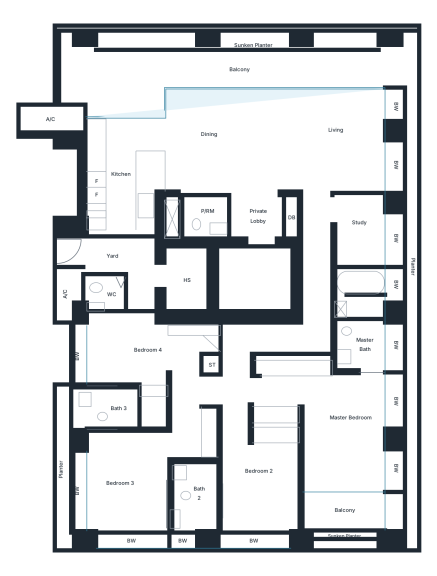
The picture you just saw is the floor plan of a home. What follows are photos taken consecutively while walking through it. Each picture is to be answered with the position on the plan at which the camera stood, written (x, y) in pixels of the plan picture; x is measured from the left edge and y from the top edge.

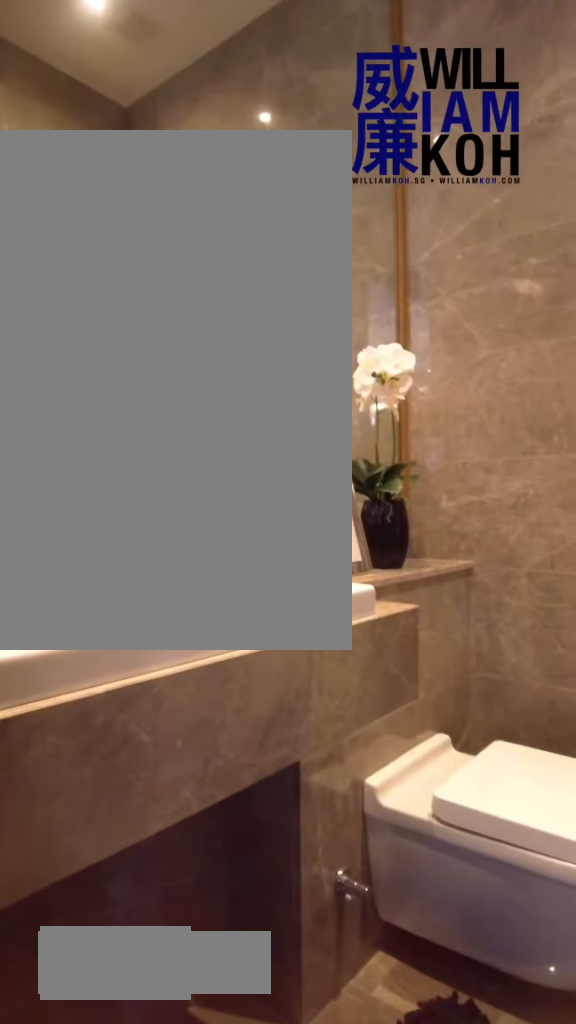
(209, 216)
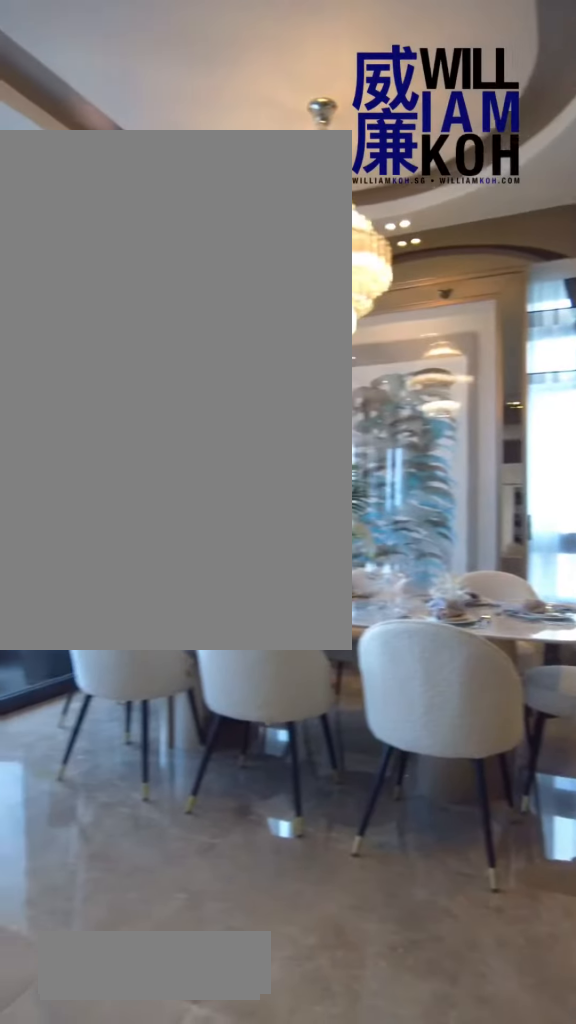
(259, 172)
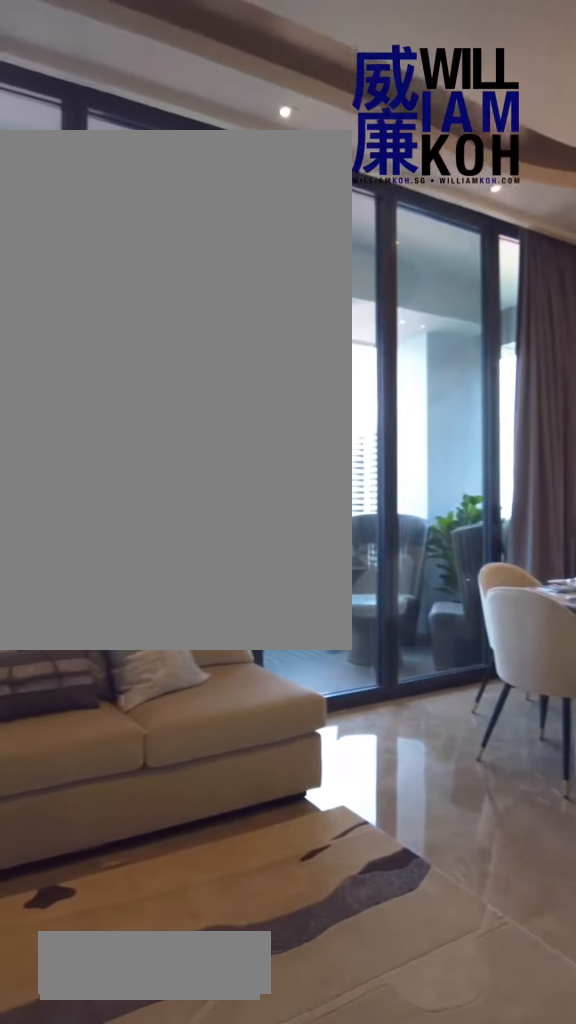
(259, 172)
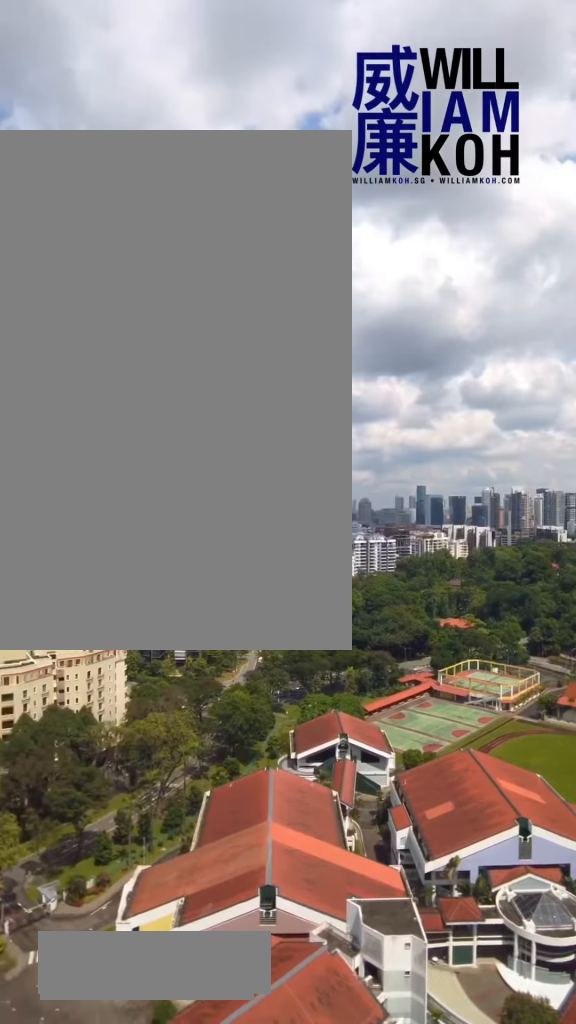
(152, 55)
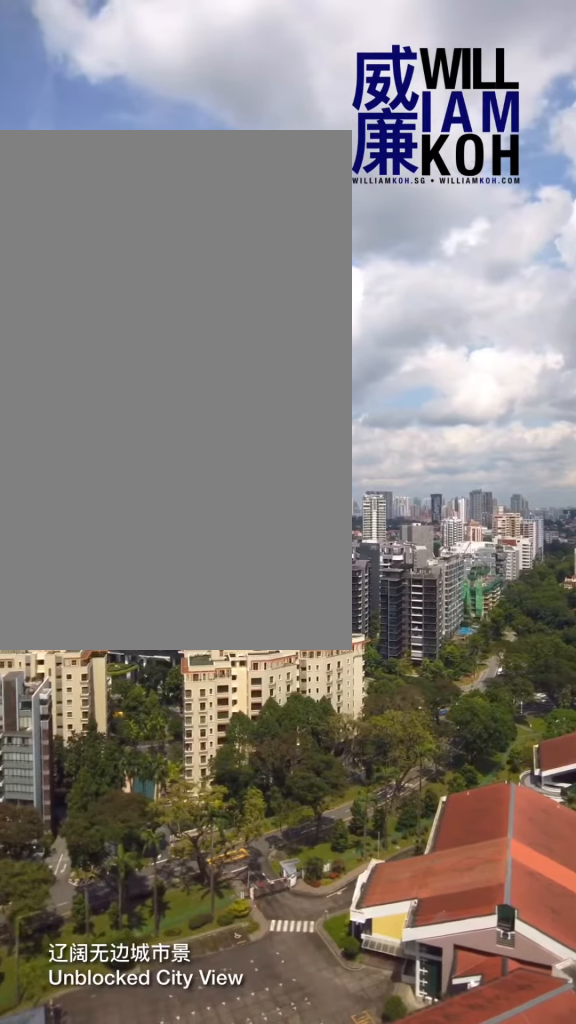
(152, 54)
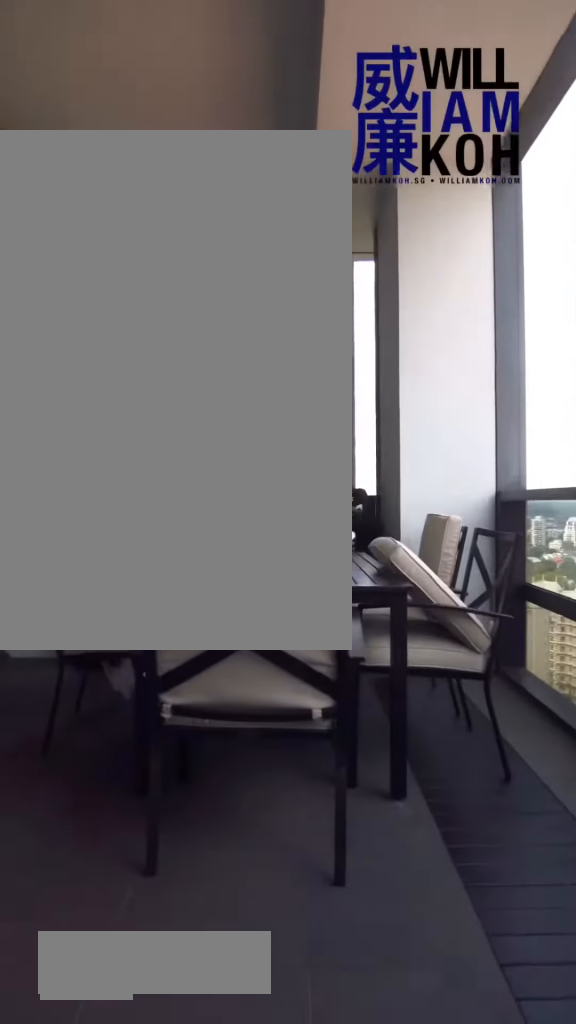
(154, 55)
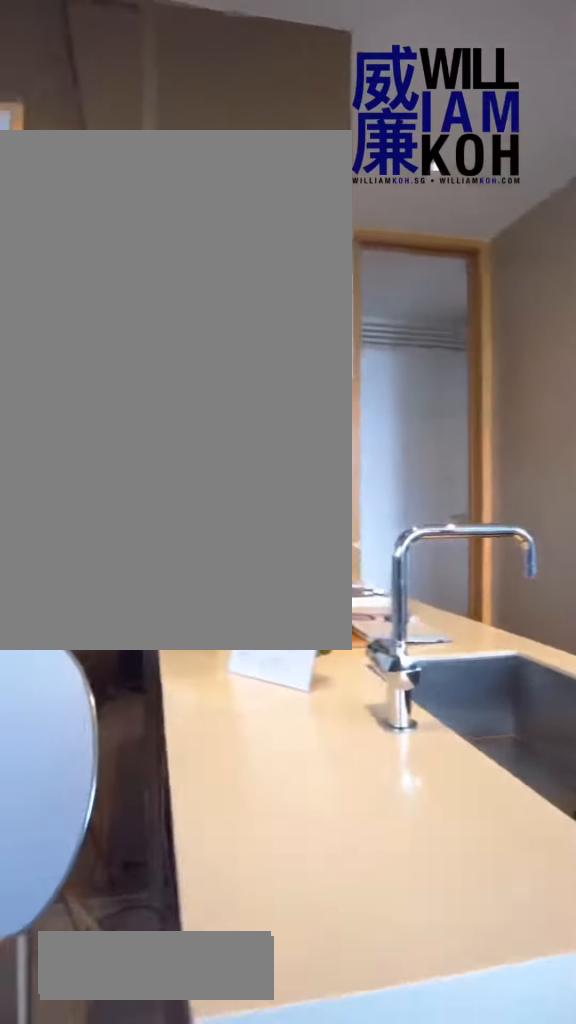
(153, 135)
